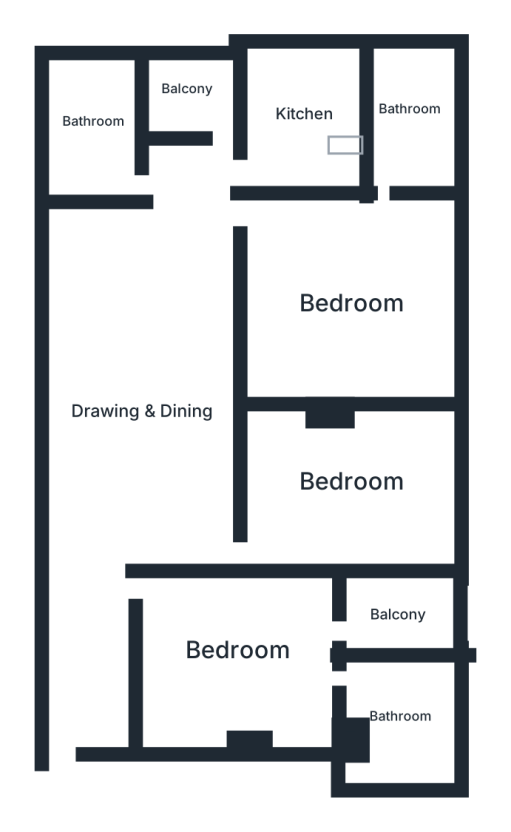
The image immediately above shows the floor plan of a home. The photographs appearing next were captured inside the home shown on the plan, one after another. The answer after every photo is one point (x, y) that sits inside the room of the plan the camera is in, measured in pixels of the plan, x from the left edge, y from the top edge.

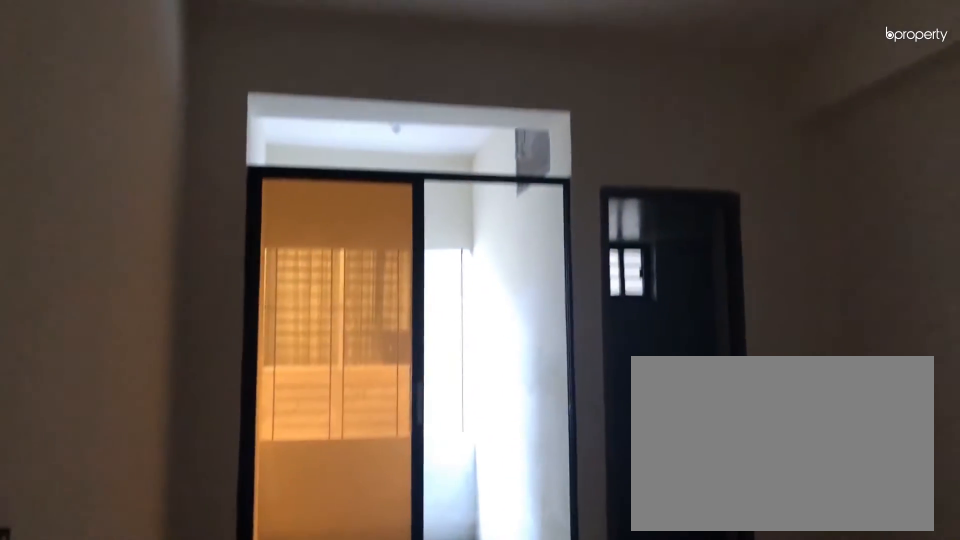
(237, 653)
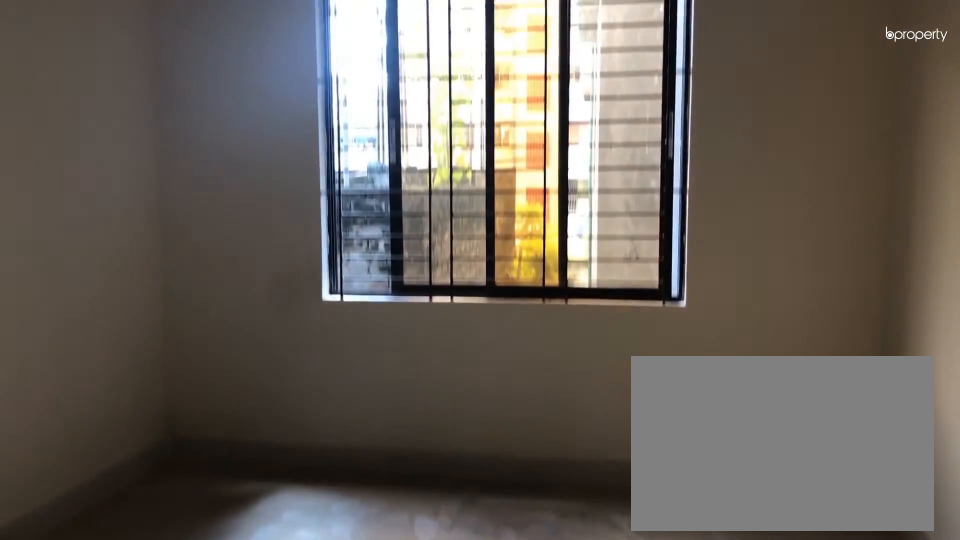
(353, 480)
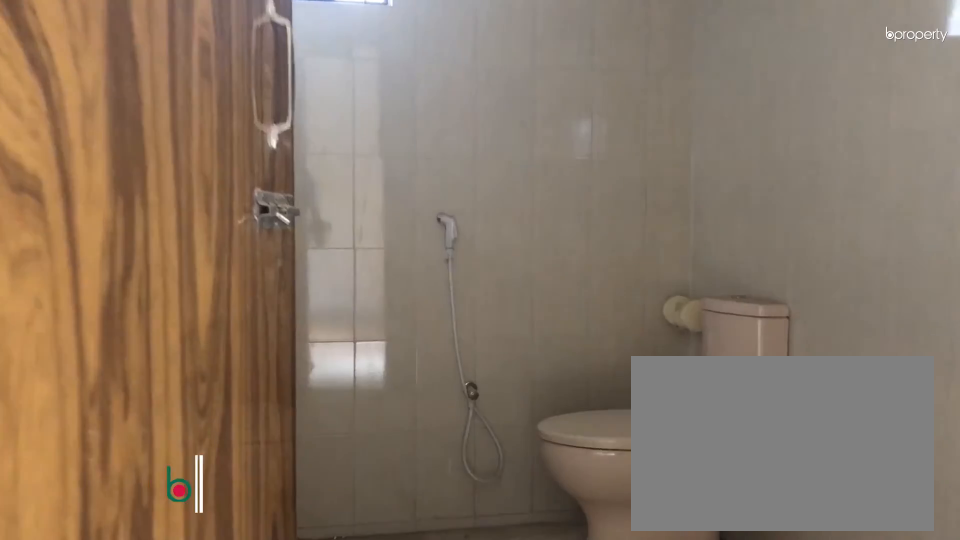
(411, 108)
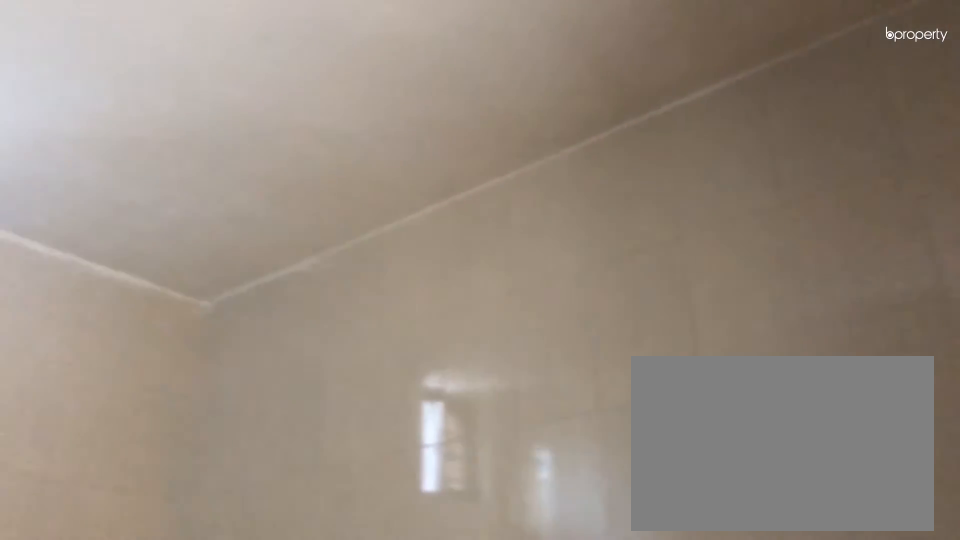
(411, 108)
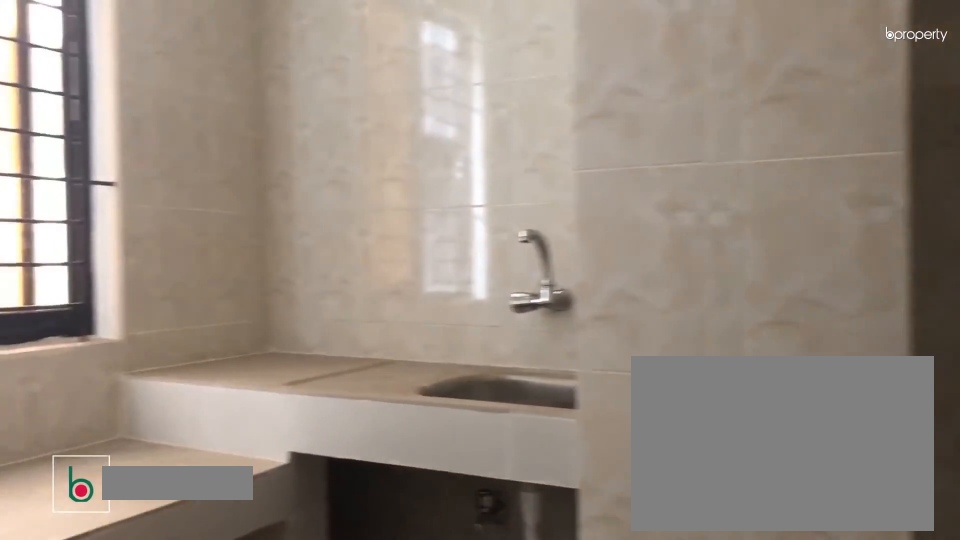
(307, 111)
